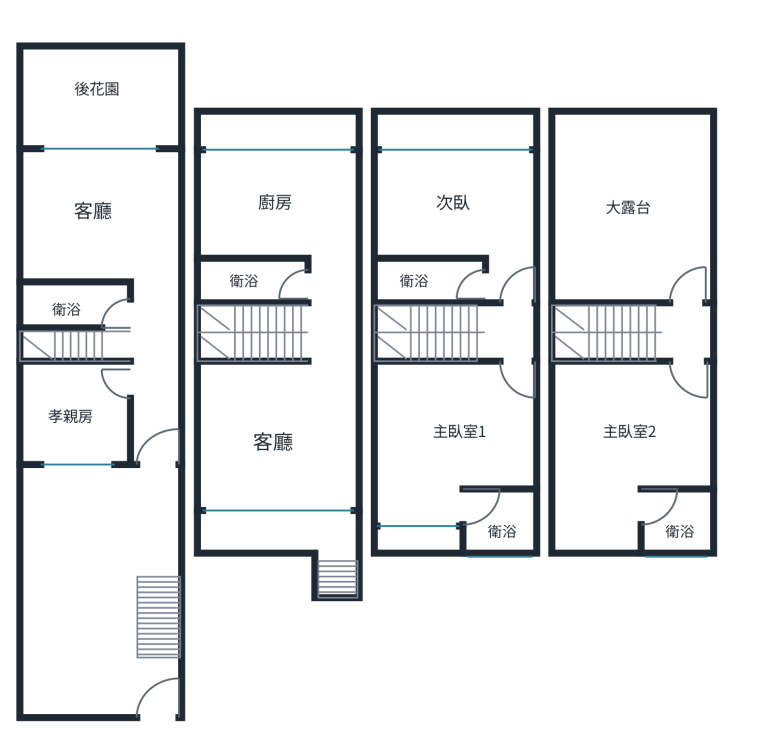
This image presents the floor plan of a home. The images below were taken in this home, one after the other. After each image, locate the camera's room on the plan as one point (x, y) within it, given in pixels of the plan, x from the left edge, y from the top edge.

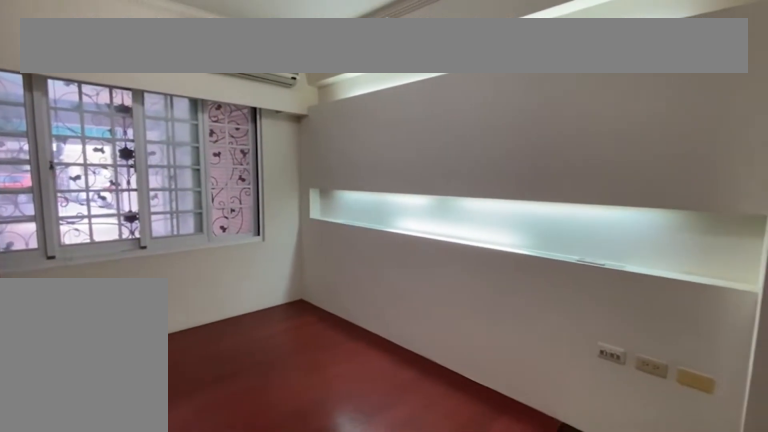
(80, 415)
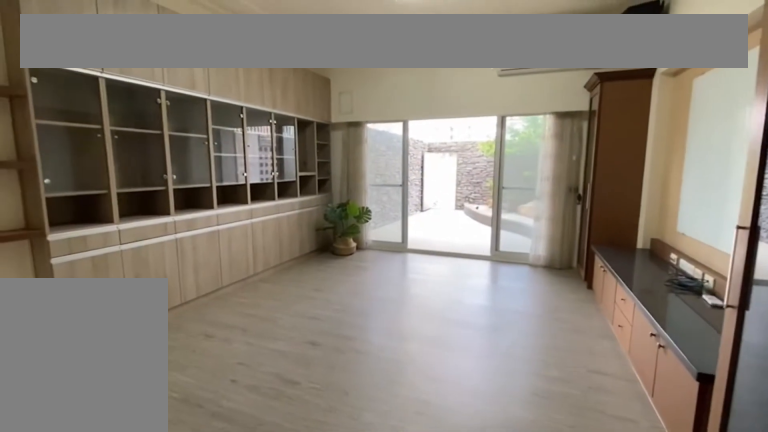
(94, 215)
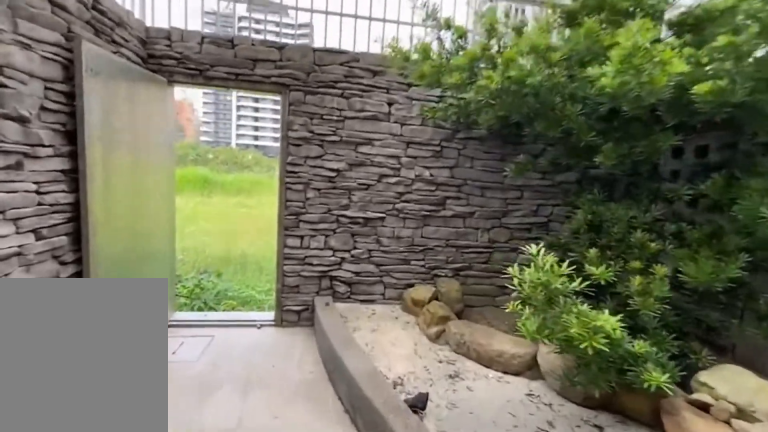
(80, 119)
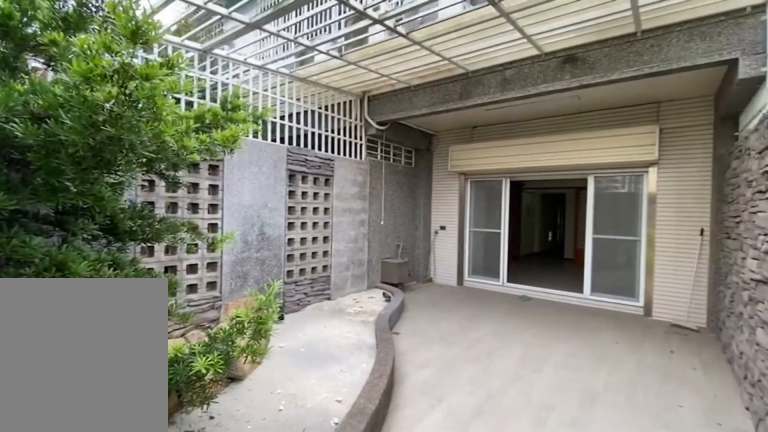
(82, 117)
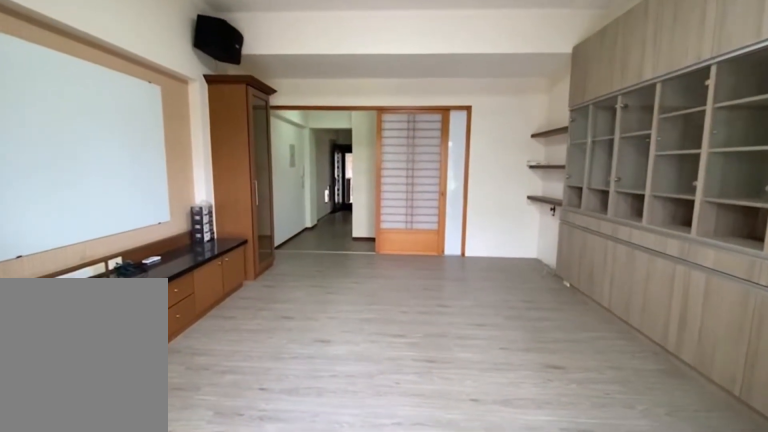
(80, 232)
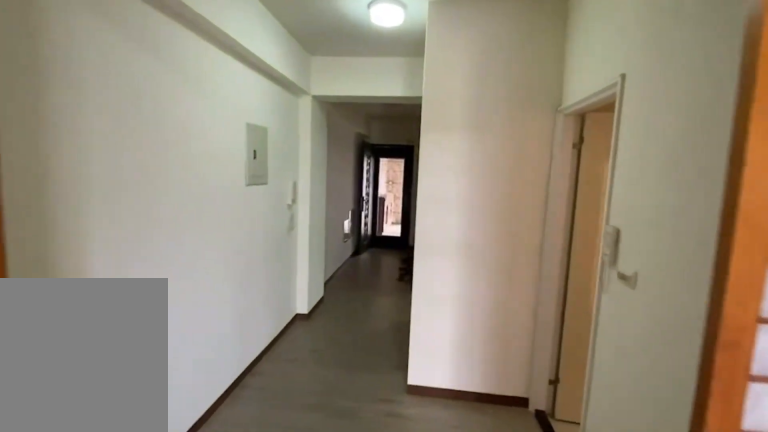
(81, 232)
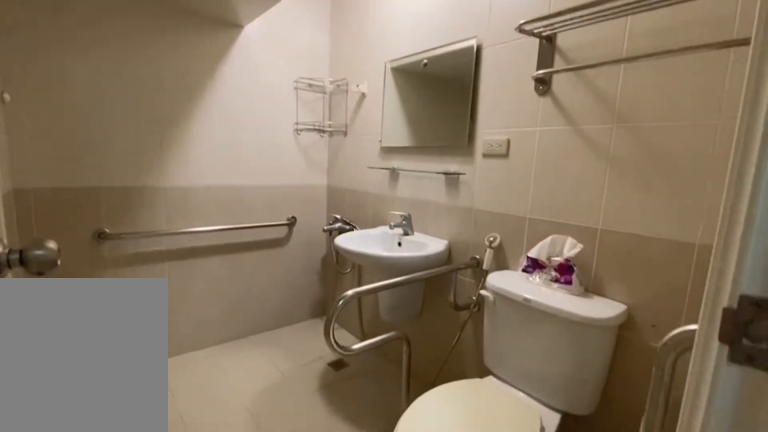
(81, 292)
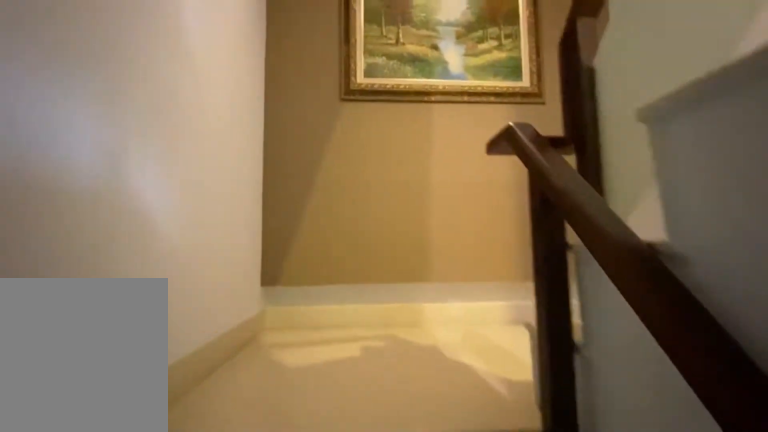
(82, 344)
